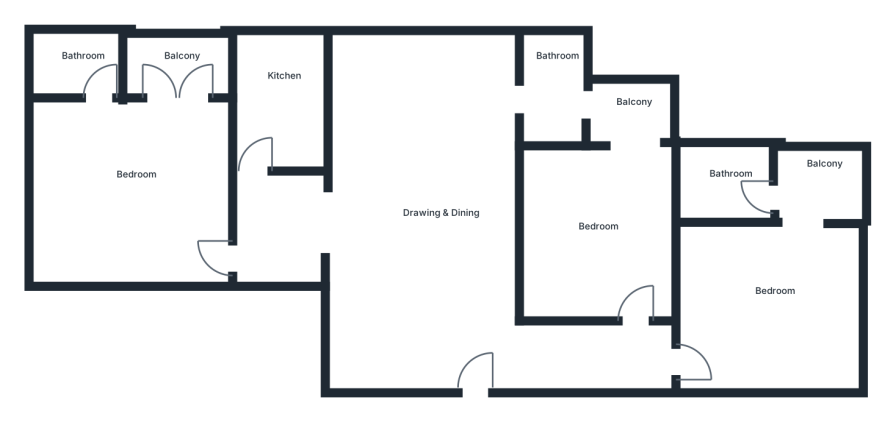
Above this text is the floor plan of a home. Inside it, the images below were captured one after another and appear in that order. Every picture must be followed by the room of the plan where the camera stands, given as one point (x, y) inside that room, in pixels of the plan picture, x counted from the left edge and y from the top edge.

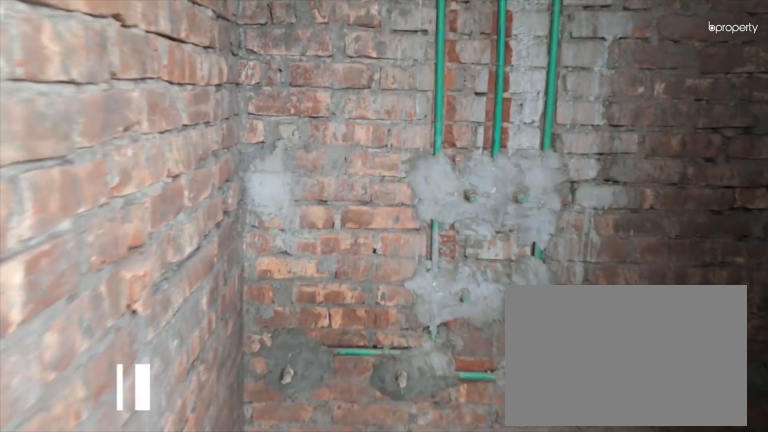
(734, 174)
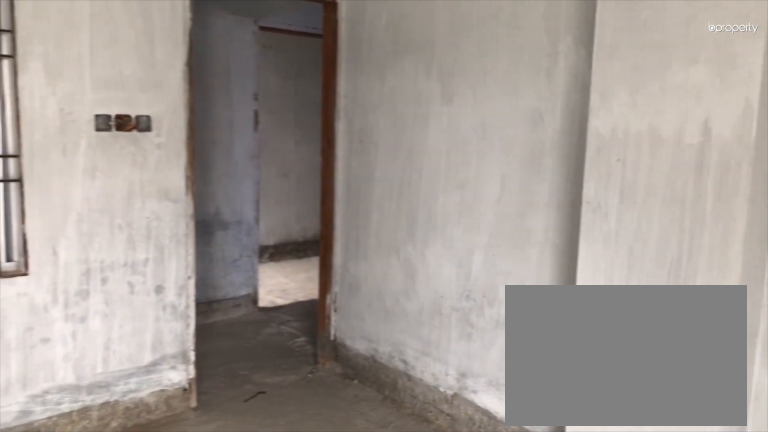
(582, 230)
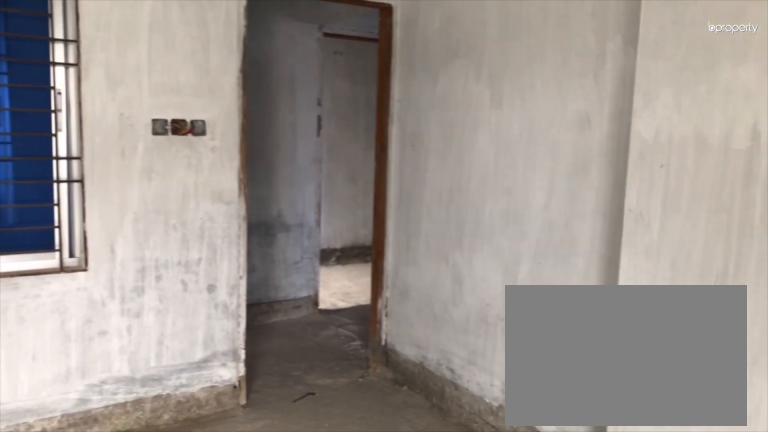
(582, 230)
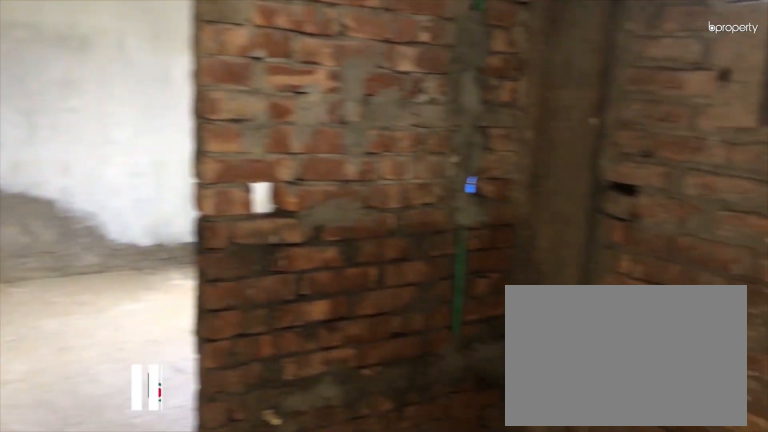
(563, 99)
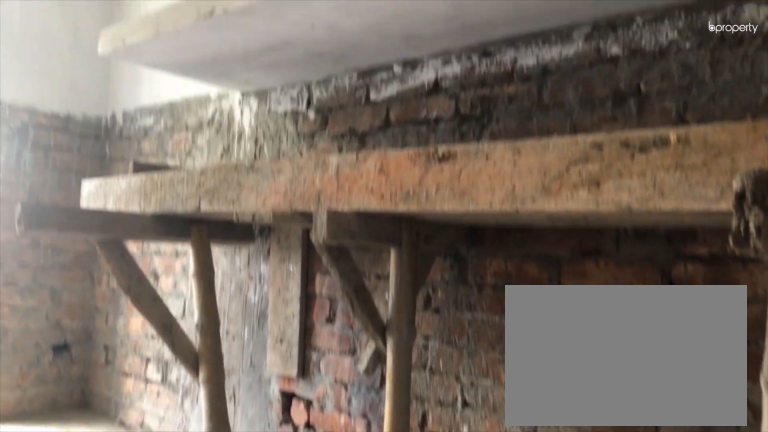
(296, 102)
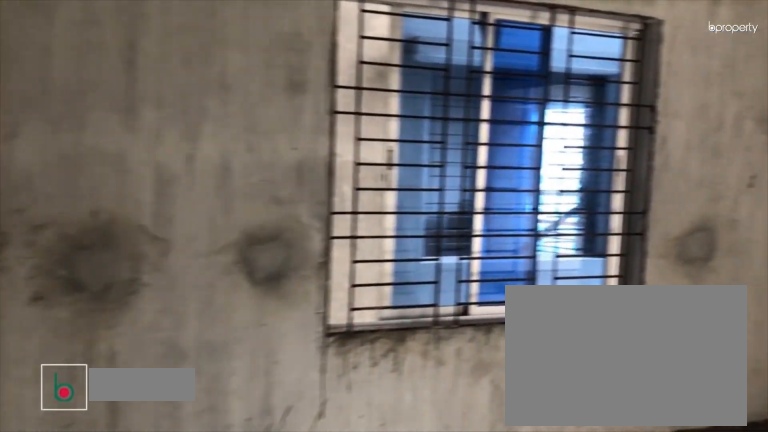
(125, 173)
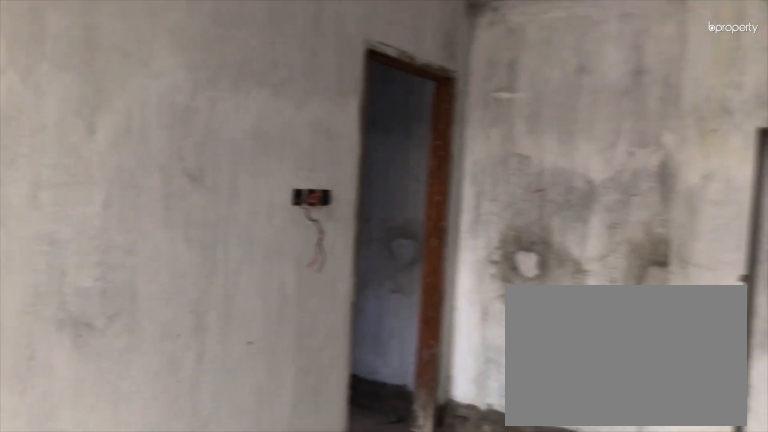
(125, 173)
